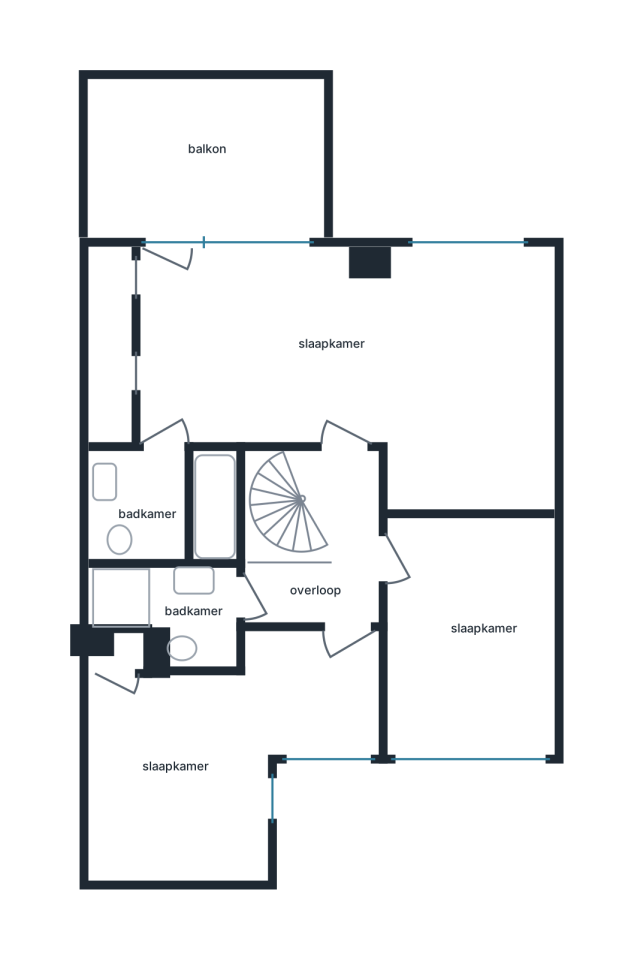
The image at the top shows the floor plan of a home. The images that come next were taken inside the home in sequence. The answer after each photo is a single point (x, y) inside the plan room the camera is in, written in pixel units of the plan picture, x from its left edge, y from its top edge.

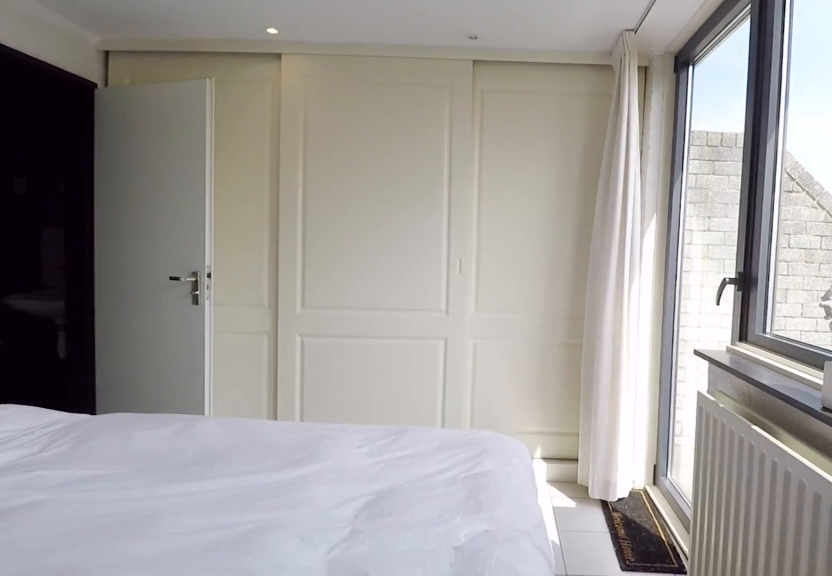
(360, 370)
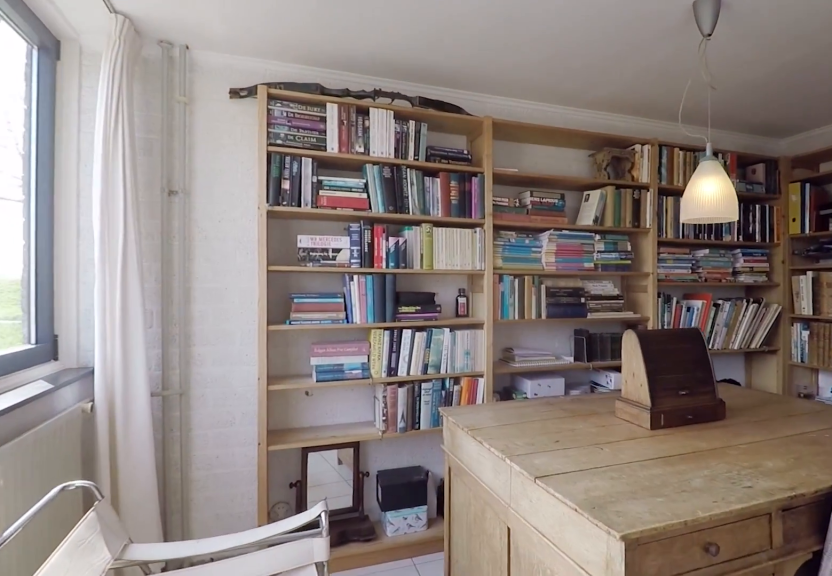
(360, 370)
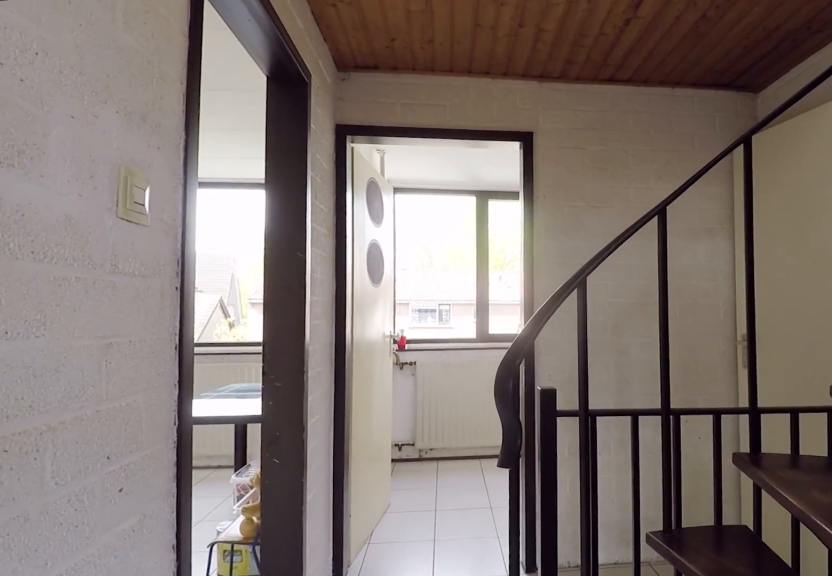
(323, 548)
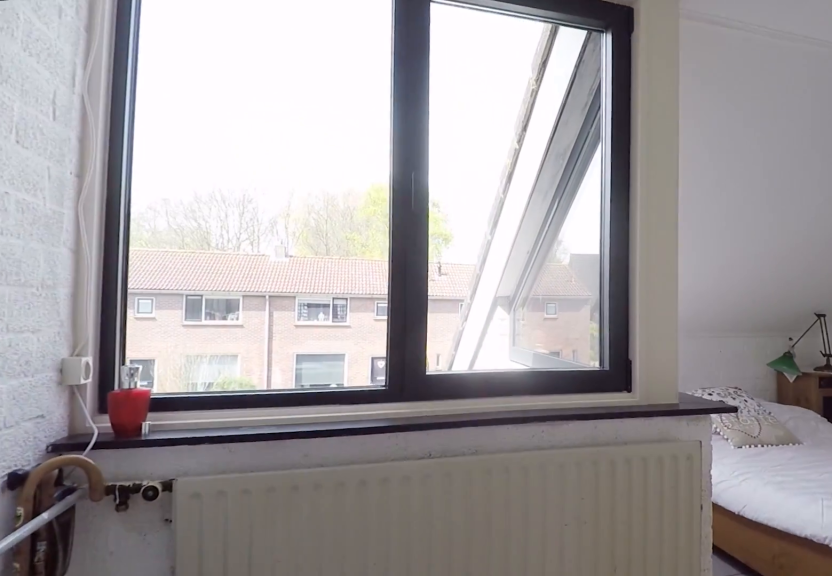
(226, 732)
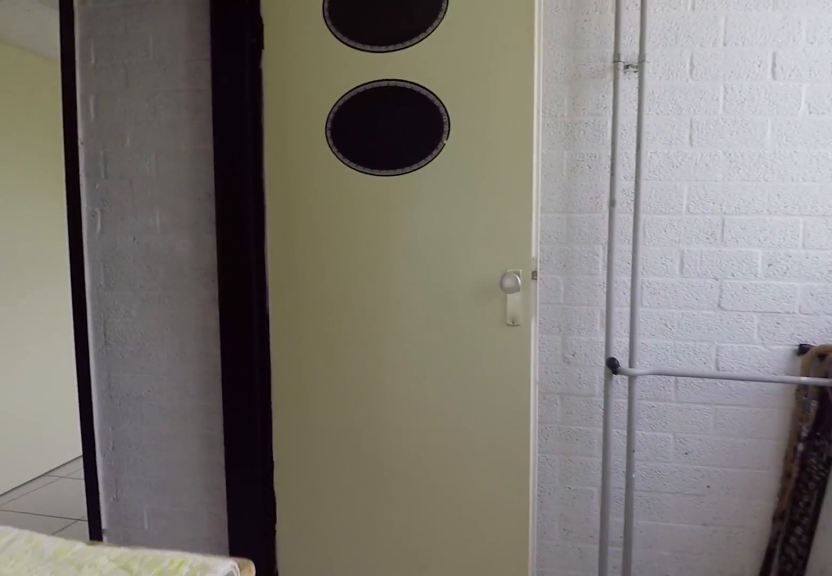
(226, 732)
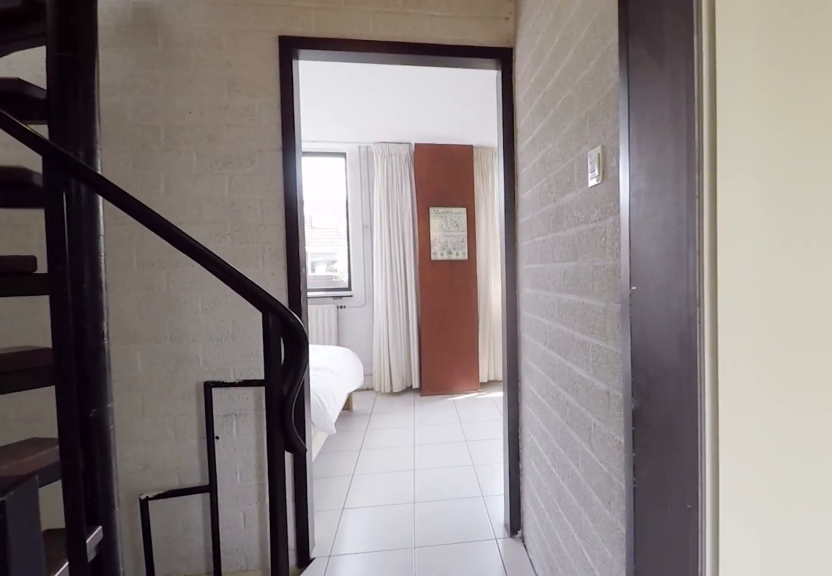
(324, 548)
